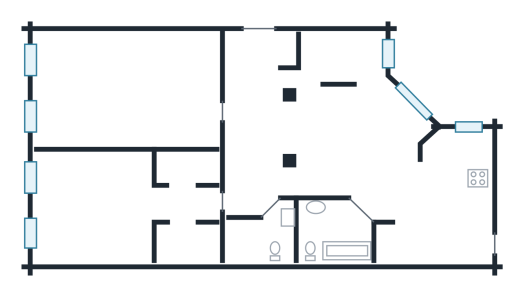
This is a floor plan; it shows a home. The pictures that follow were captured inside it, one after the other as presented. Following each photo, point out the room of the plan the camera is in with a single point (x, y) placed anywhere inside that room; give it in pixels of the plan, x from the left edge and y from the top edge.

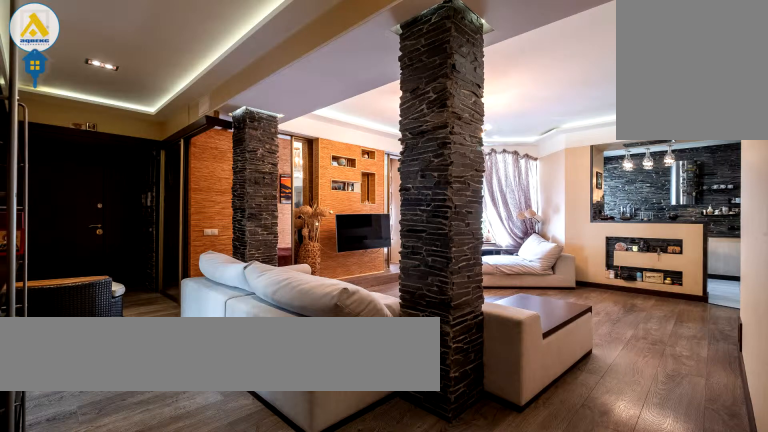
(332, 131)
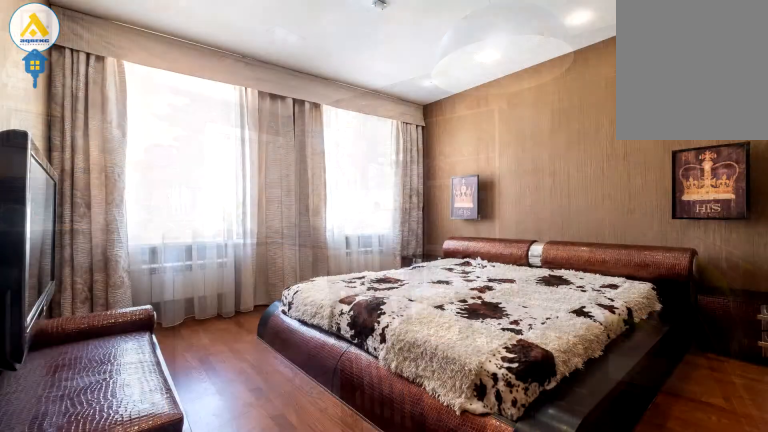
(89, 206)
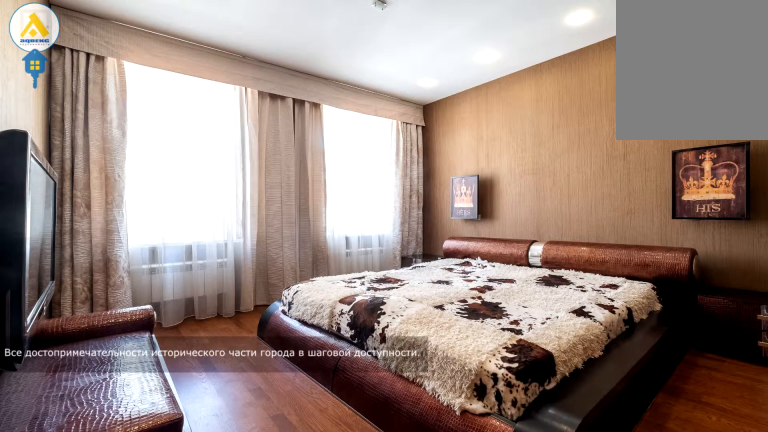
(89, 206)
